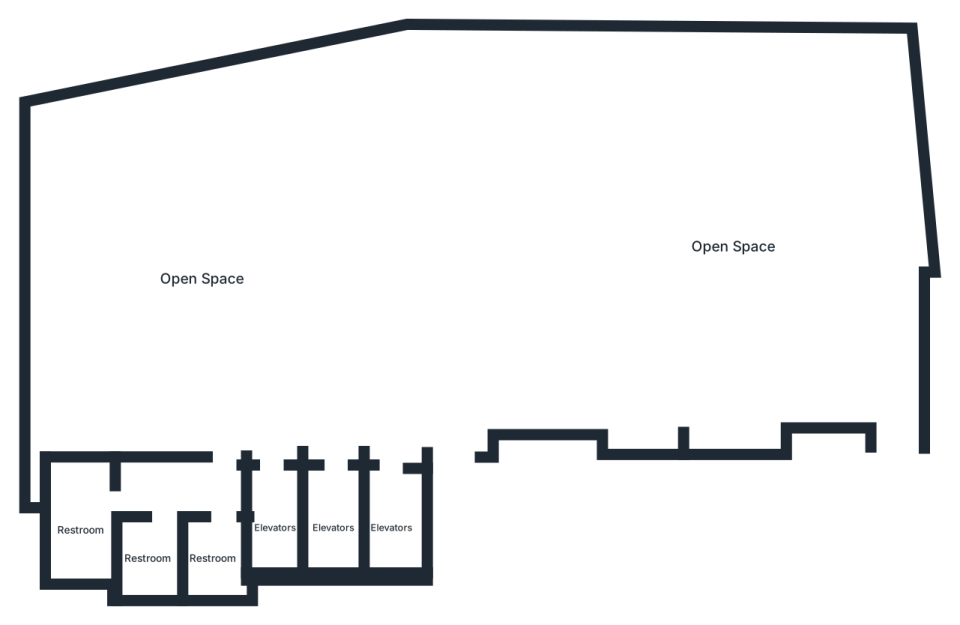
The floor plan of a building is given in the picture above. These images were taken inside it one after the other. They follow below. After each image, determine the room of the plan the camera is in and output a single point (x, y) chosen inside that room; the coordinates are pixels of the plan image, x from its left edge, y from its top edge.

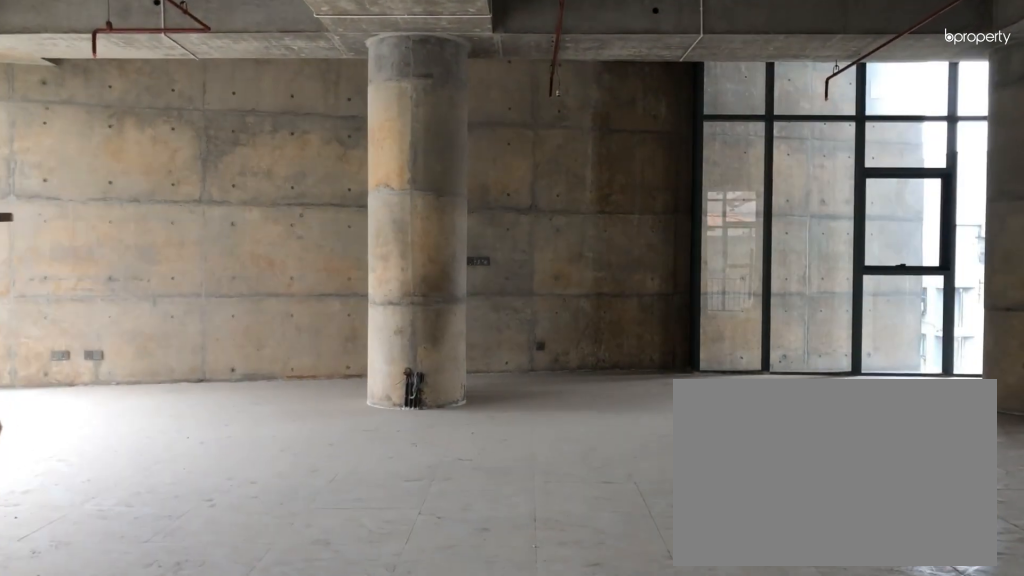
(274, 433)
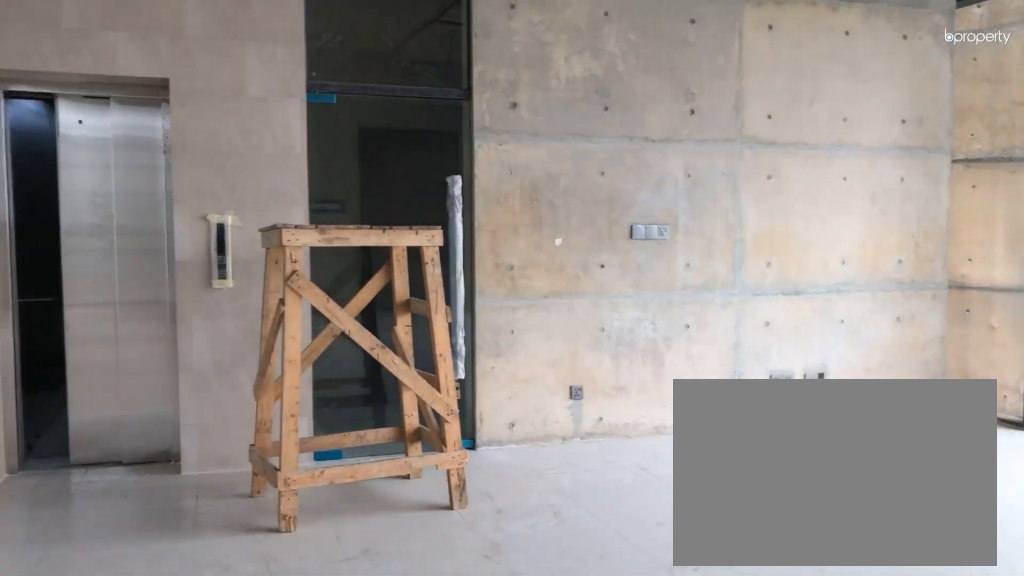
(204, 280)
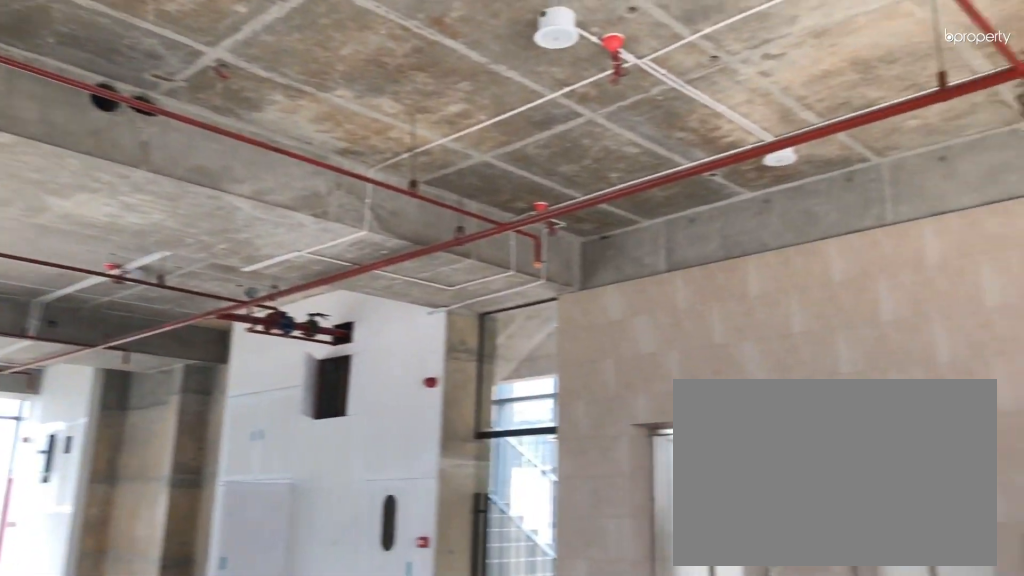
(204, 280)
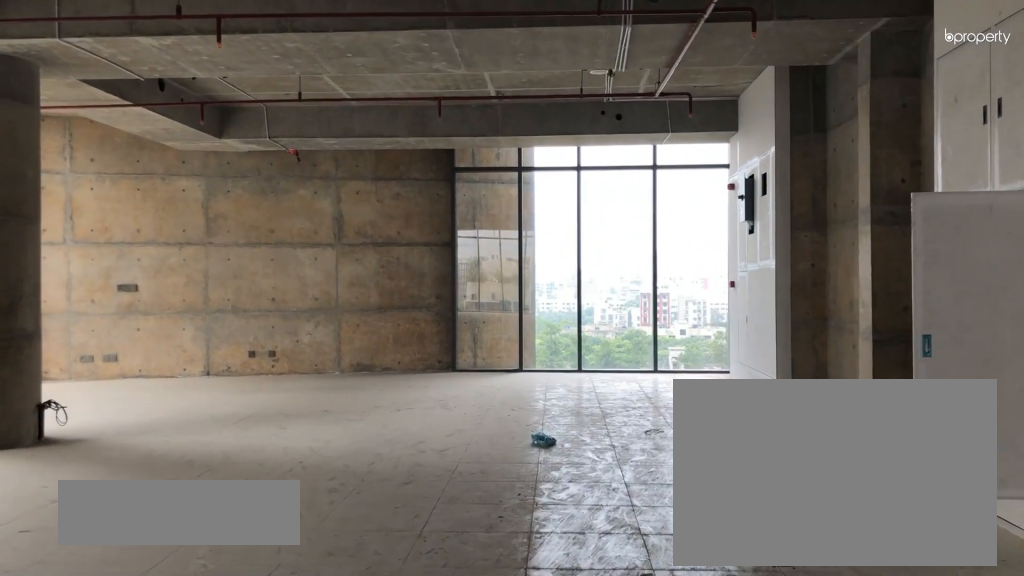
(731, 248)
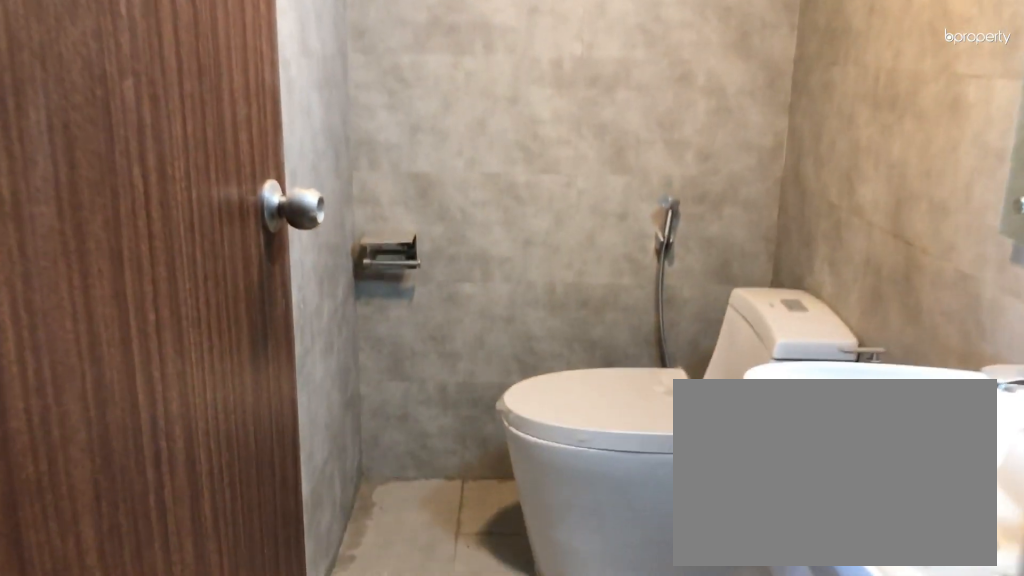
(150, 558)
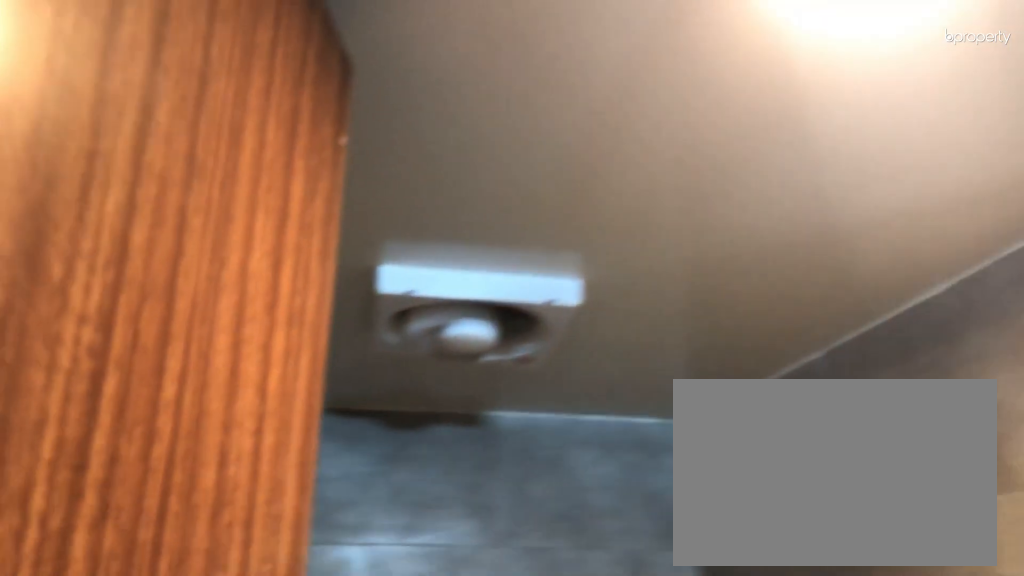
(83, 529)
